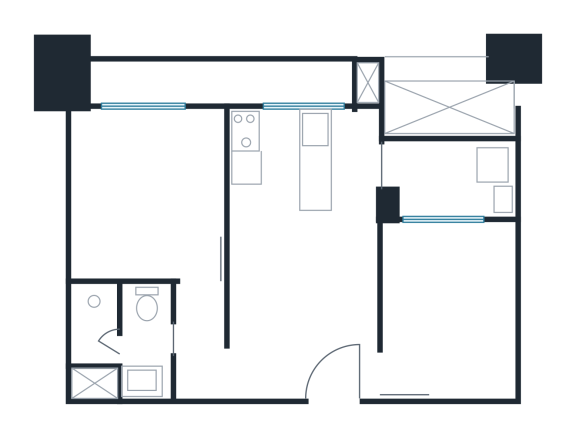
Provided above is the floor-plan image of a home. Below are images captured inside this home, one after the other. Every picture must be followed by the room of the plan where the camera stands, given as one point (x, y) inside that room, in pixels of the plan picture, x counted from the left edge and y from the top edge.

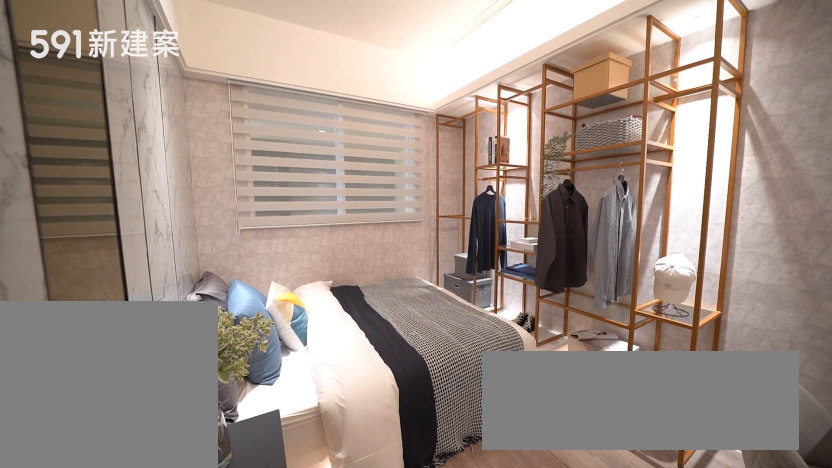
(452, 305)
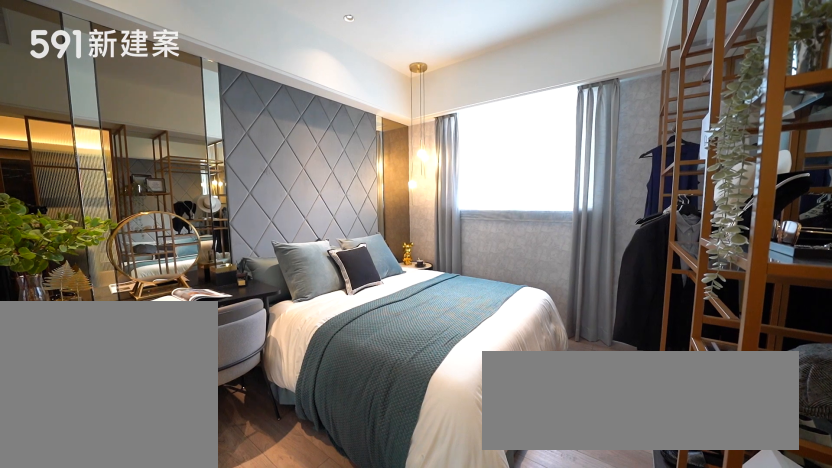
(147, 192)
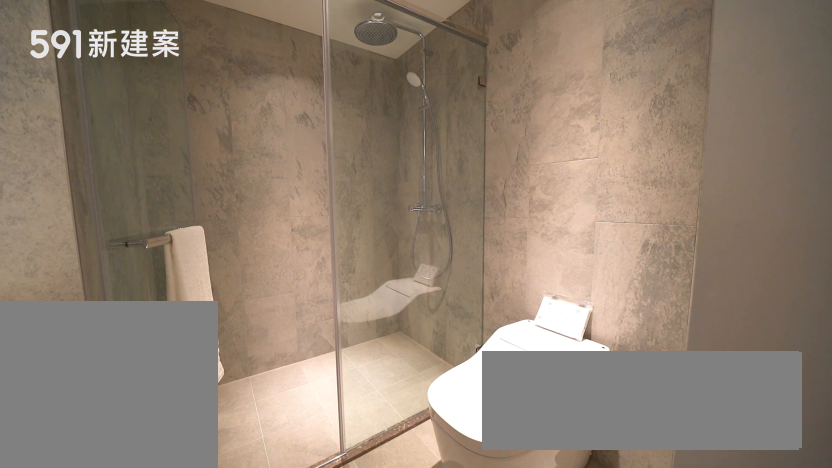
(119, 341)
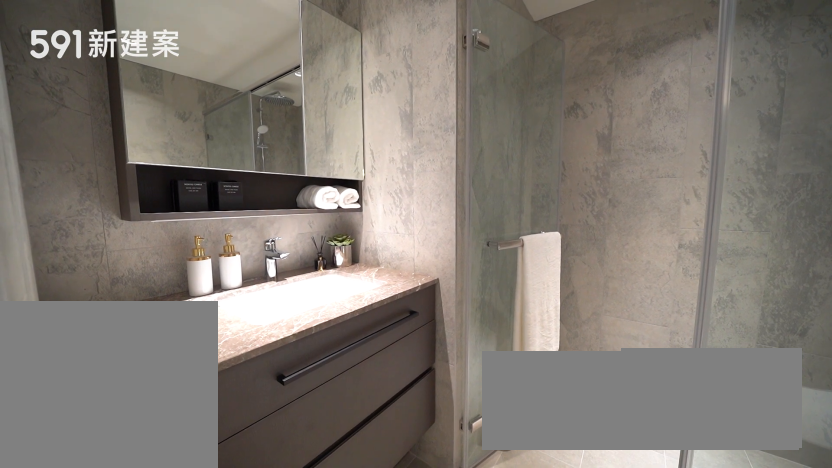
(119, 341)
